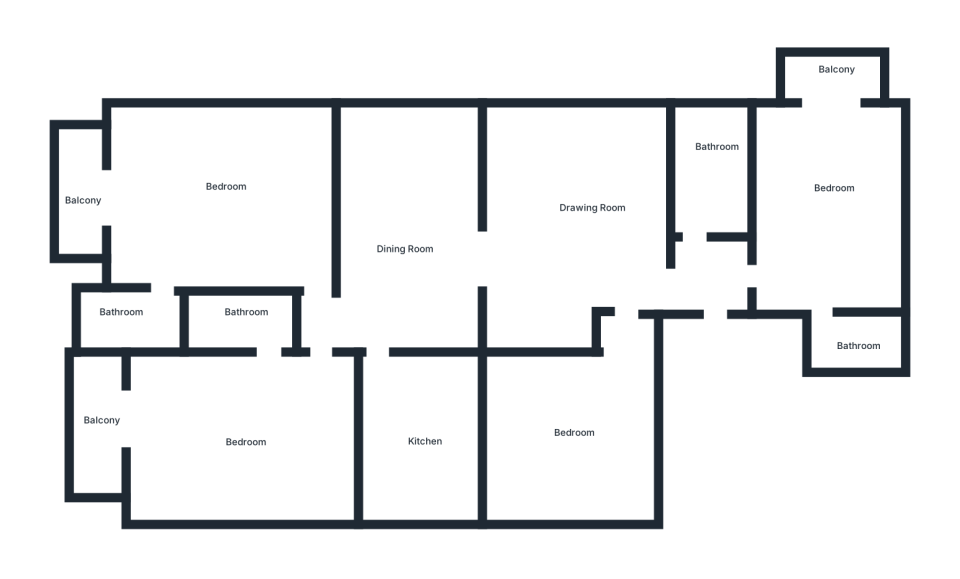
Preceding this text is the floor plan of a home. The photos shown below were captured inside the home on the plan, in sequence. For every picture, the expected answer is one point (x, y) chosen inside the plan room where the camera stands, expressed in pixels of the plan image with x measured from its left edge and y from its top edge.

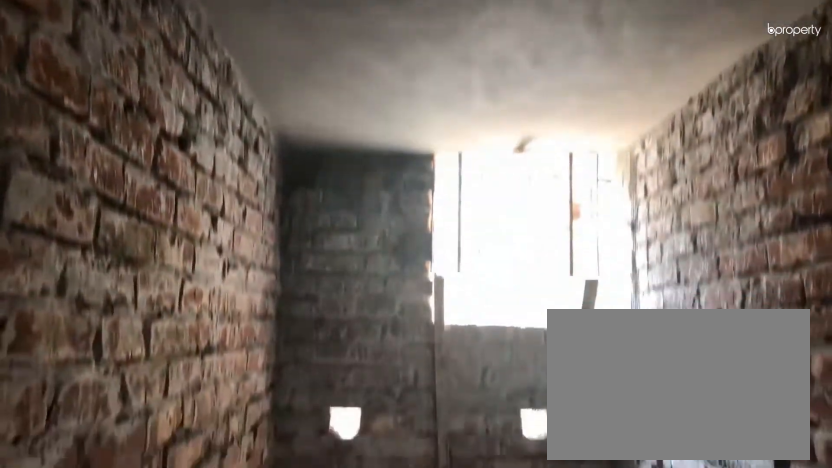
(704, 175)
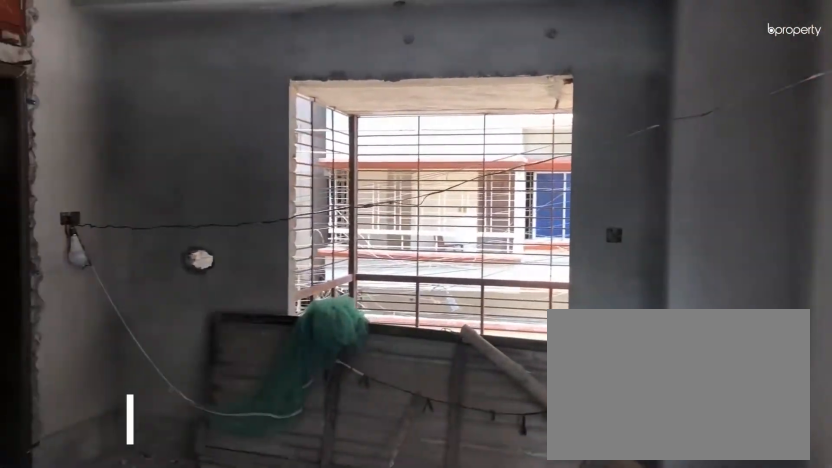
(213, 207)
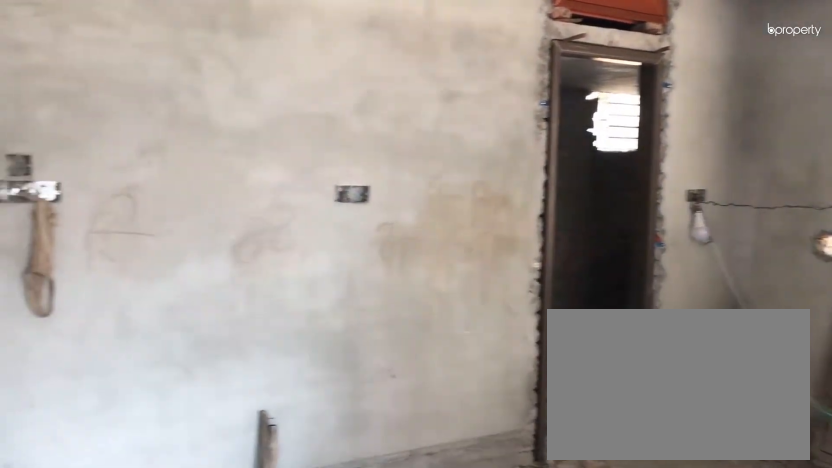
(213, 207)
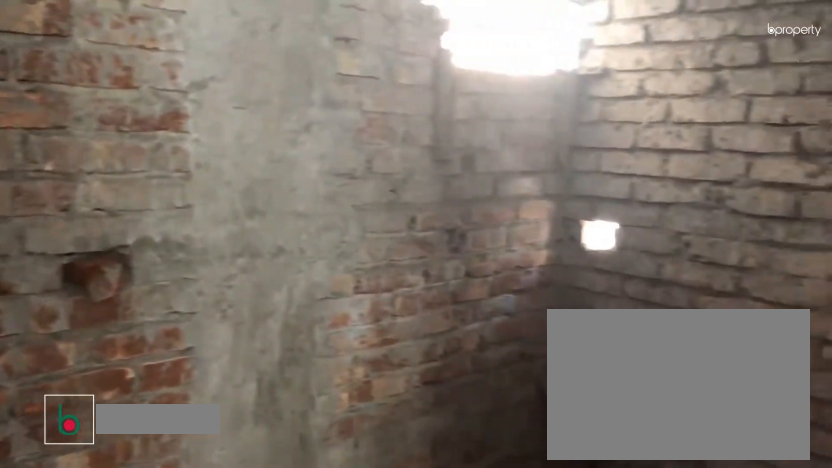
(146, 326)
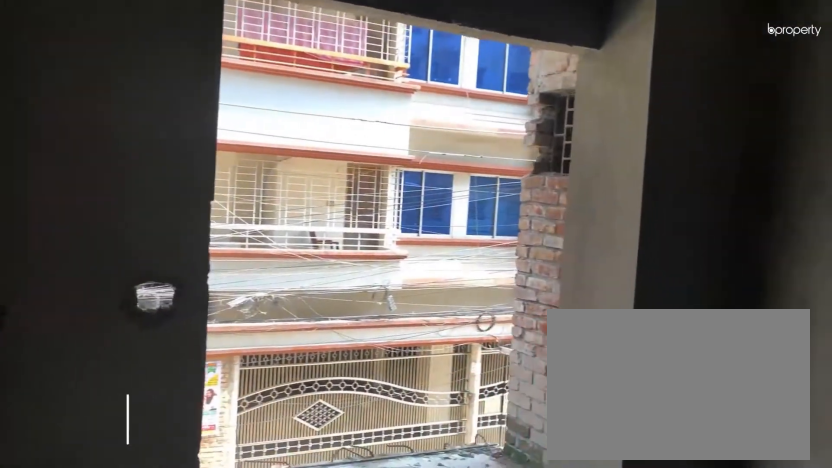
(221, 447)
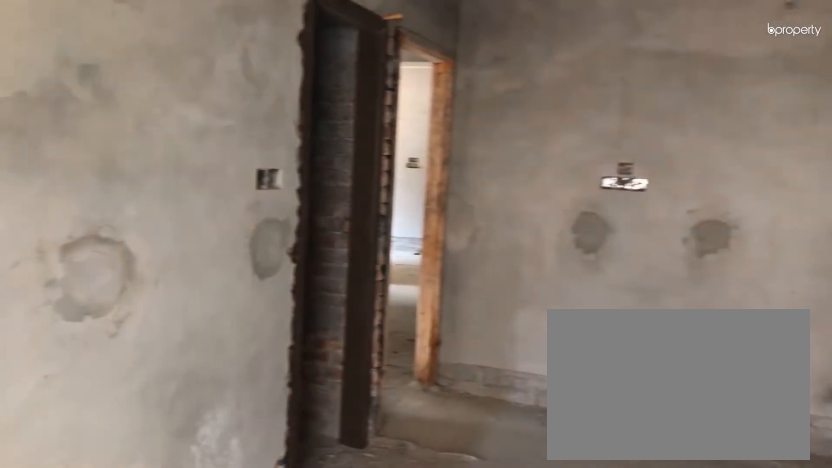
(221, 447)
